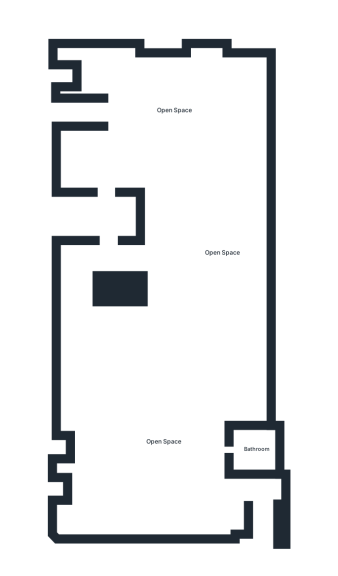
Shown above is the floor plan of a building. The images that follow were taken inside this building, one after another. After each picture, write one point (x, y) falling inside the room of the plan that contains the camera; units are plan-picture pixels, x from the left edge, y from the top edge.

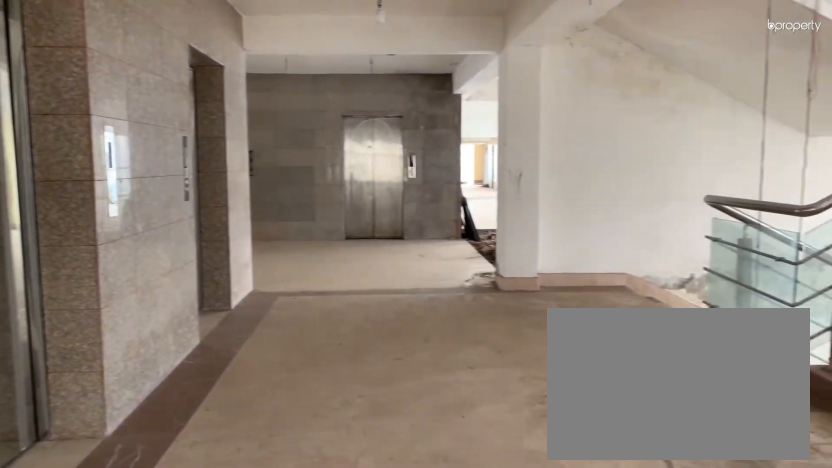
(175, 110)
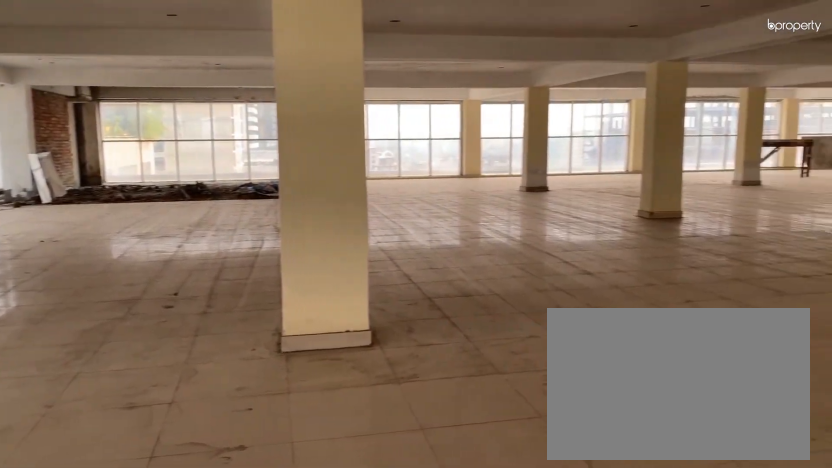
(175, 110)
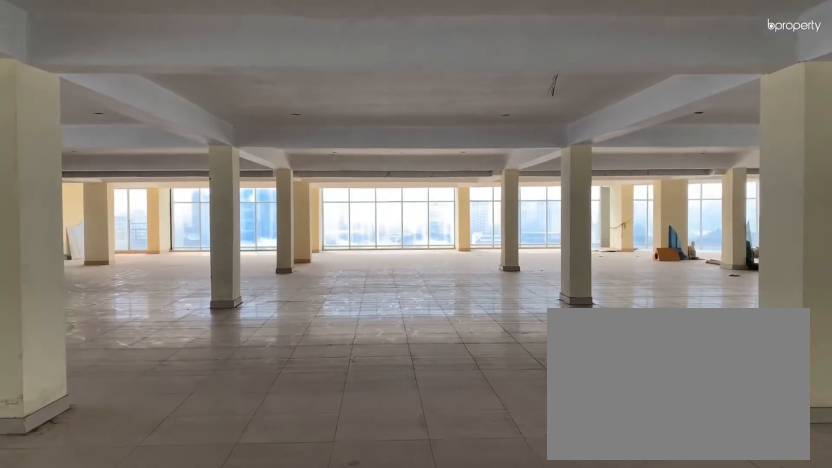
(221, 253)
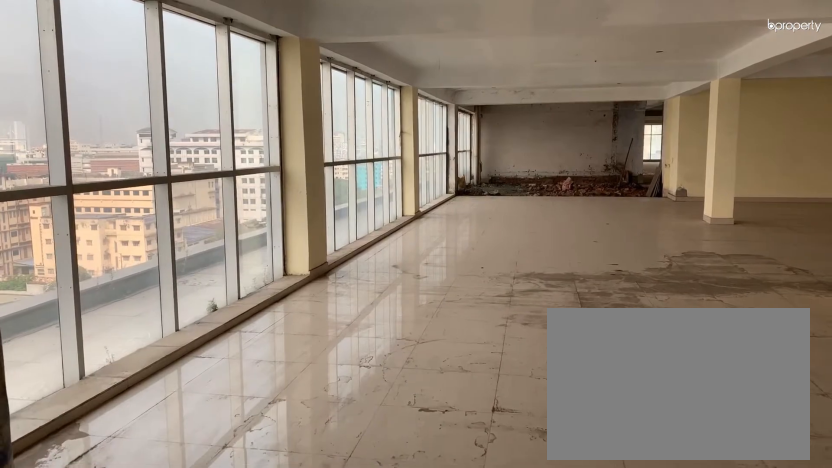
(162, 442)
